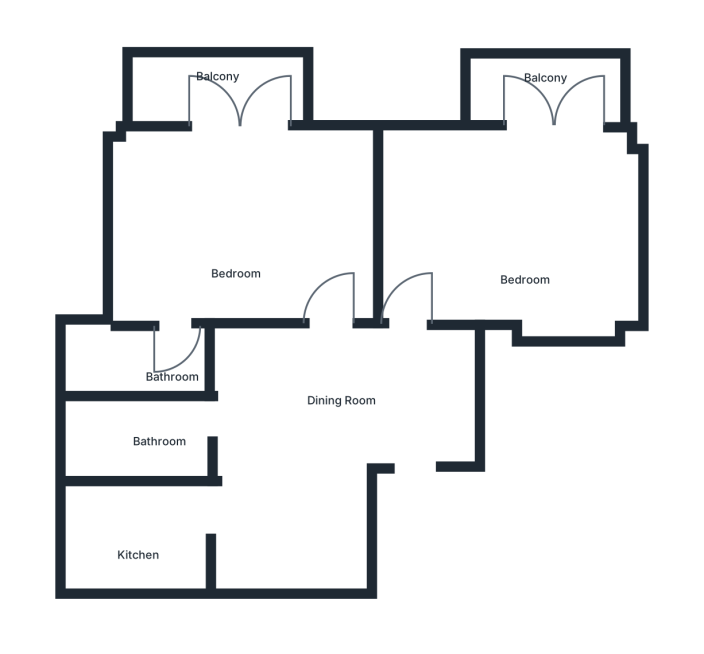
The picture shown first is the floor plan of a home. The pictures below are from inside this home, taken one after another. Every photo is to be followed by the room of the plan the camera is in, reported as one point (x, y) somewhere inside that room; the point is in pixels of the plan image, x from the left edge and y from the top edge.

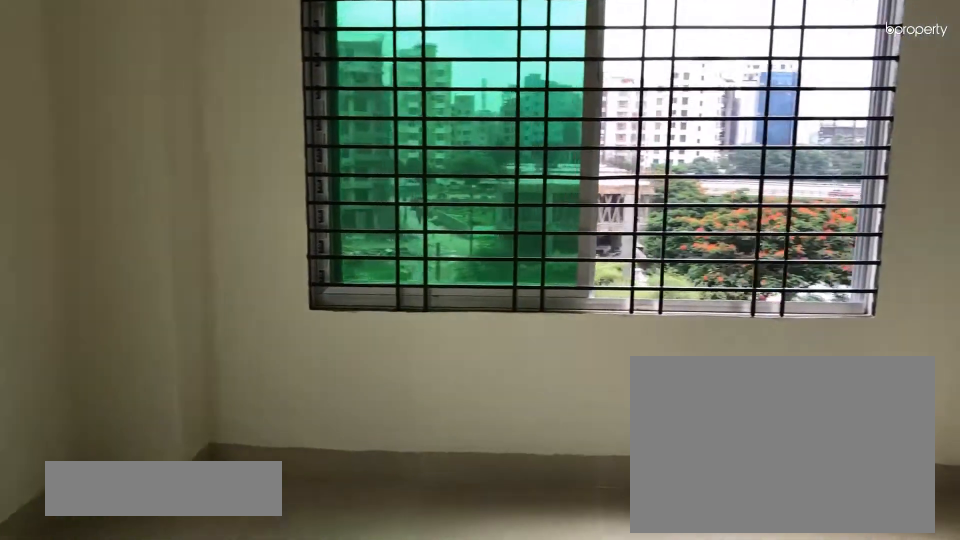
(521, 226)
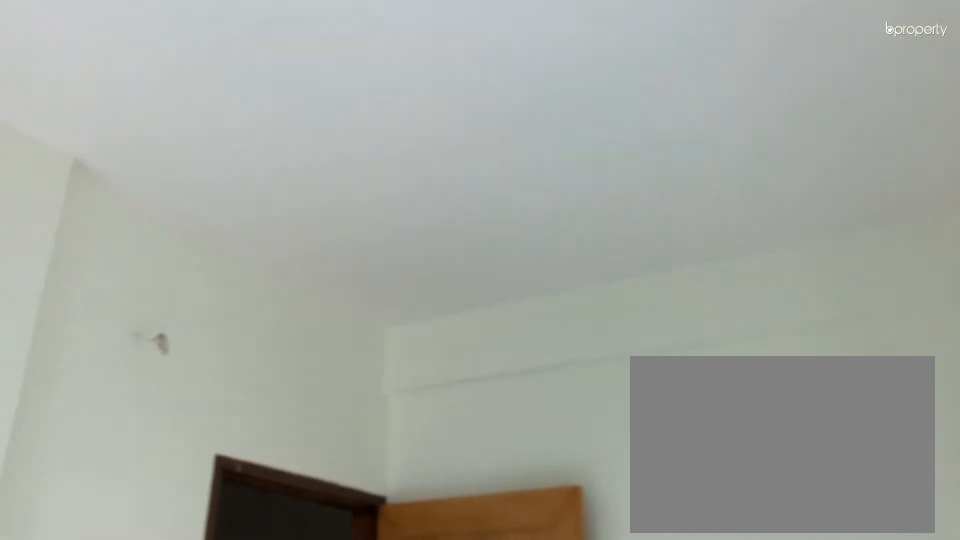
(521, 226)
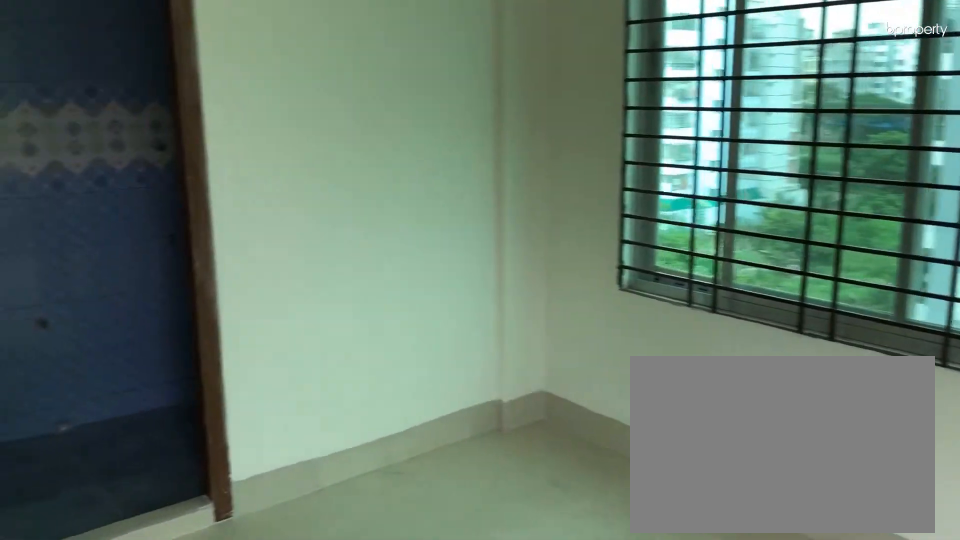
(239, 222)
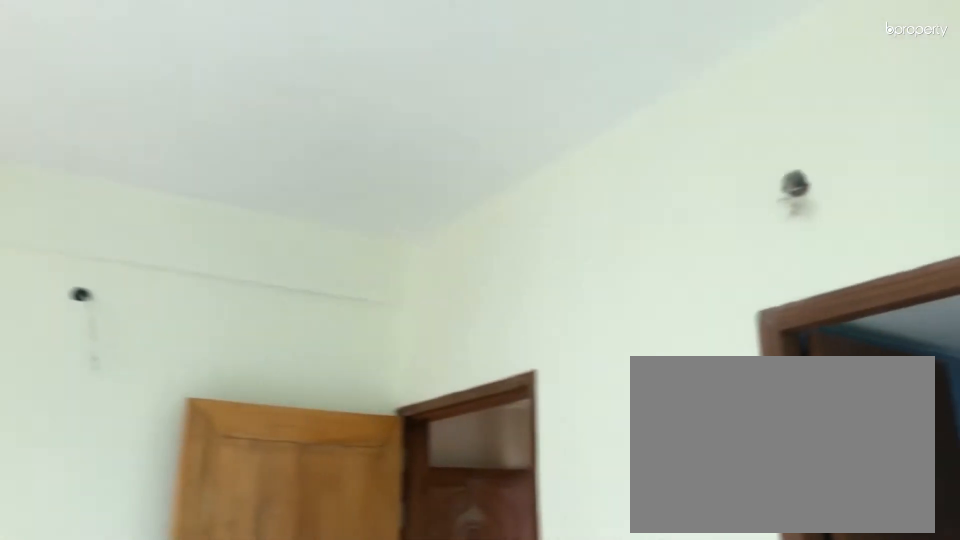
(239, 222)
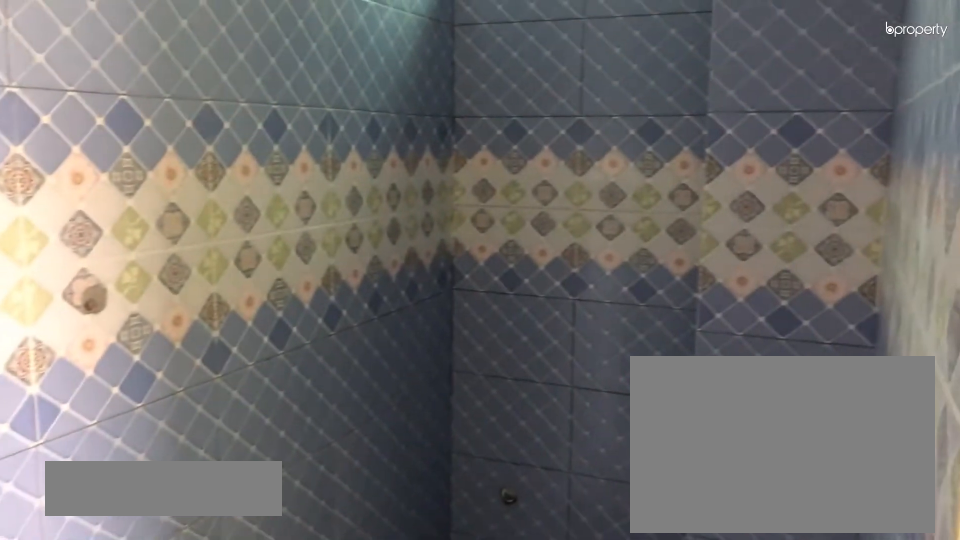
(140, 367)
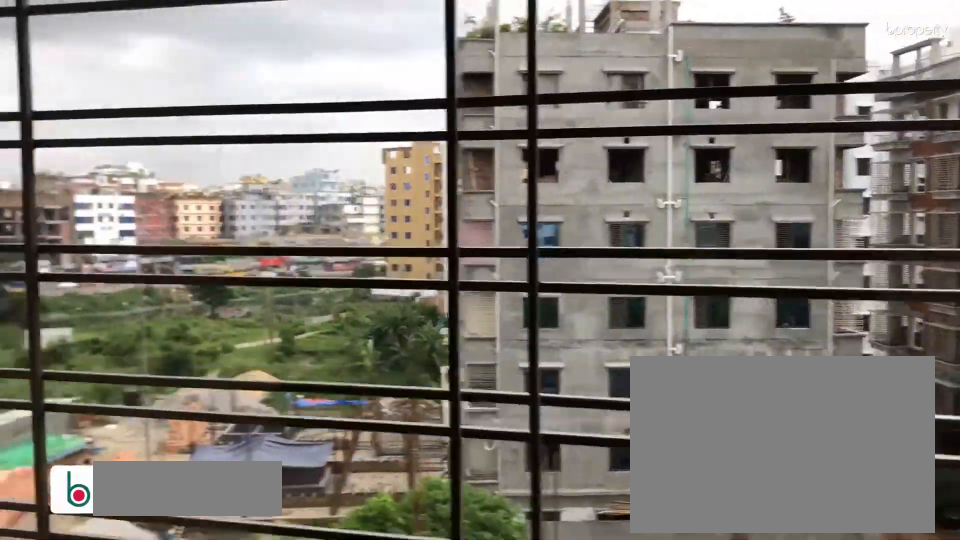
(215, 89)
